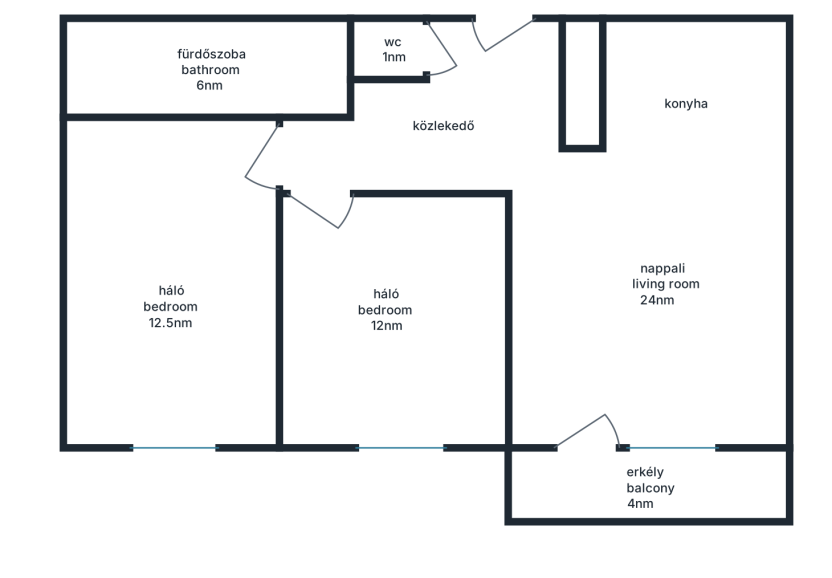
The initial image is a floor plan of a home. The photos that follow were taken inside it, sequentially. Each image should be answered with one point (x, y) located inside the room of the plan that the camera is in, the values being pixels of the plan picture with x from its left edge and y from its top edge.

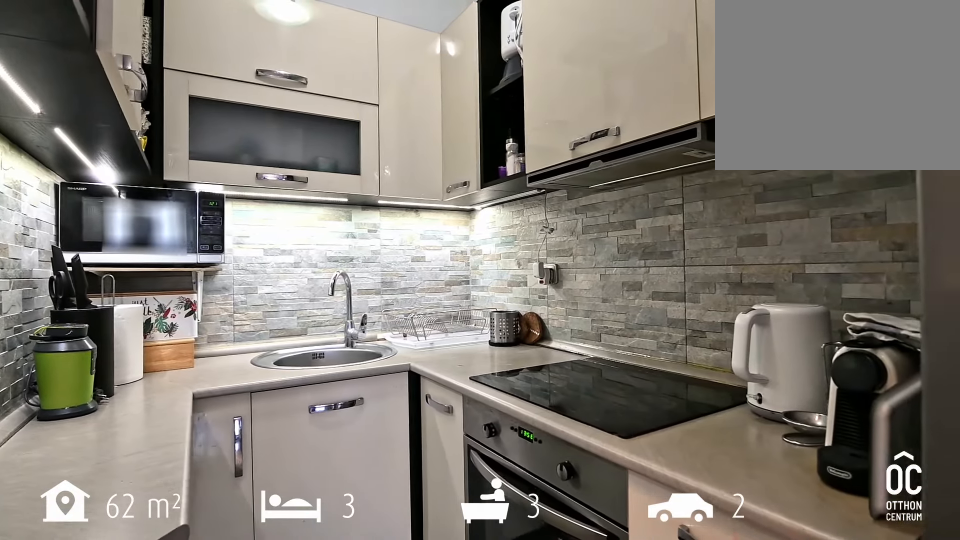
(693, 97)
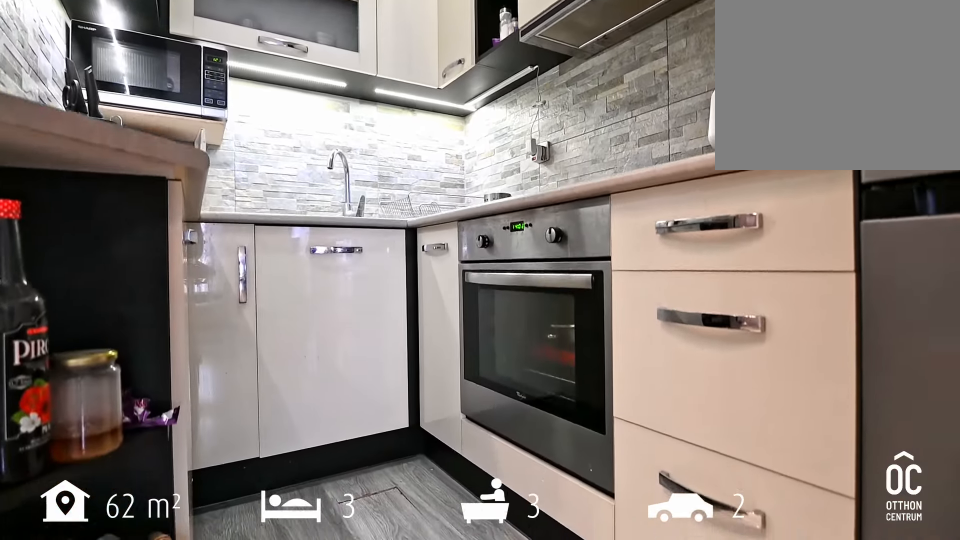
(693, 97)
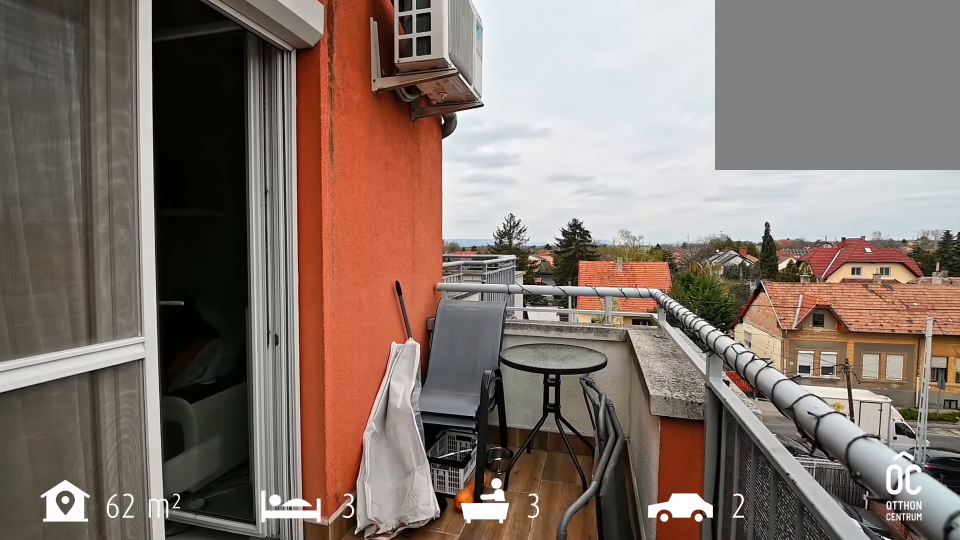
(656, 490)
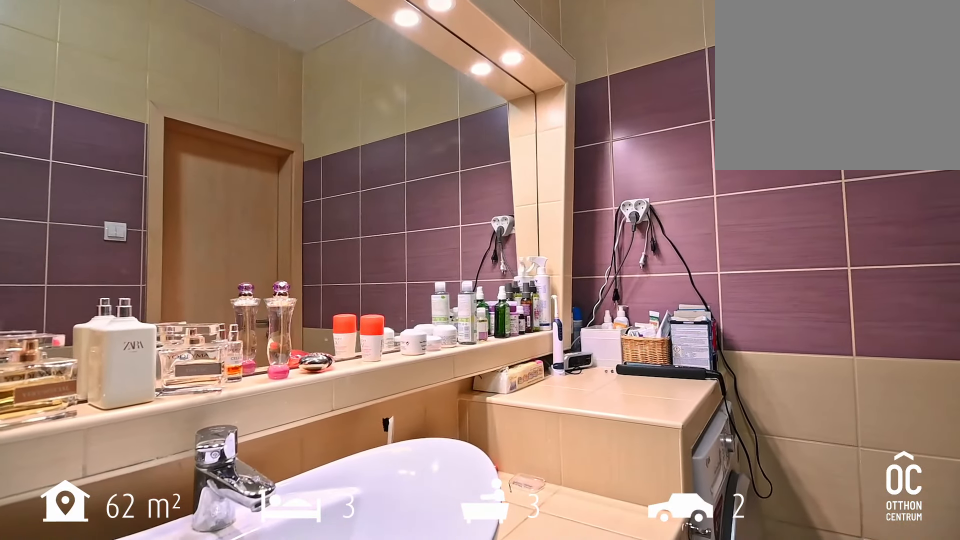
(217, 76)
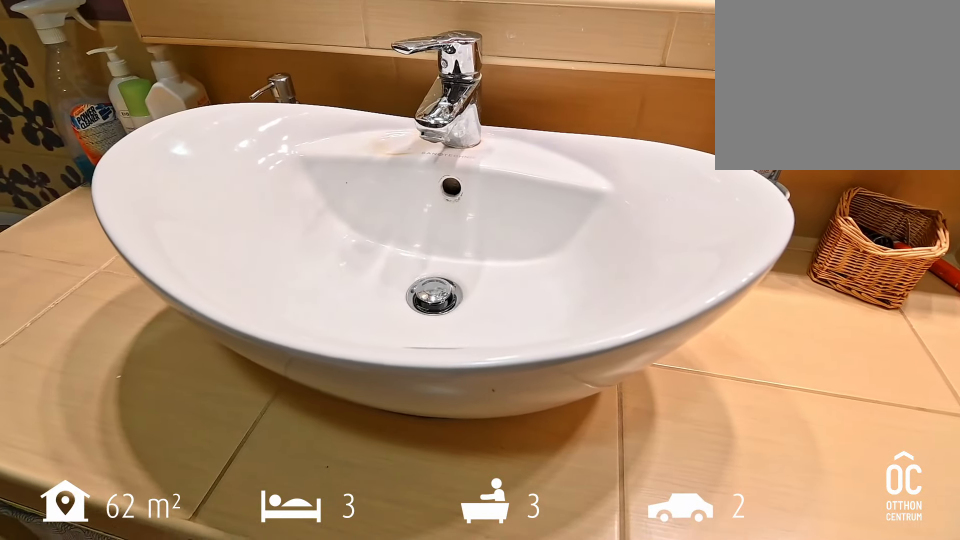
(218, 76)
